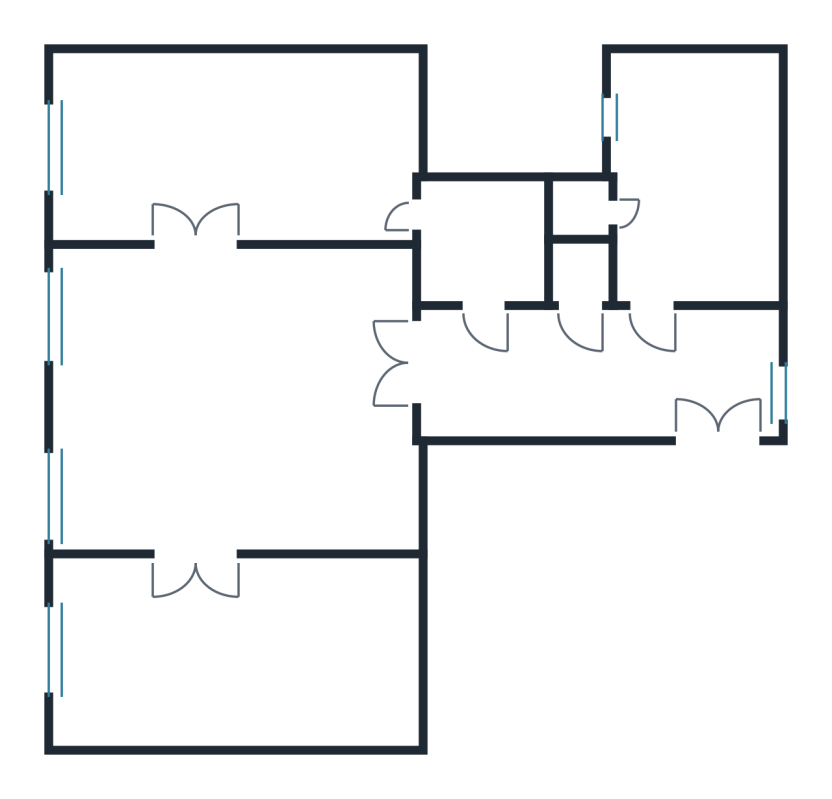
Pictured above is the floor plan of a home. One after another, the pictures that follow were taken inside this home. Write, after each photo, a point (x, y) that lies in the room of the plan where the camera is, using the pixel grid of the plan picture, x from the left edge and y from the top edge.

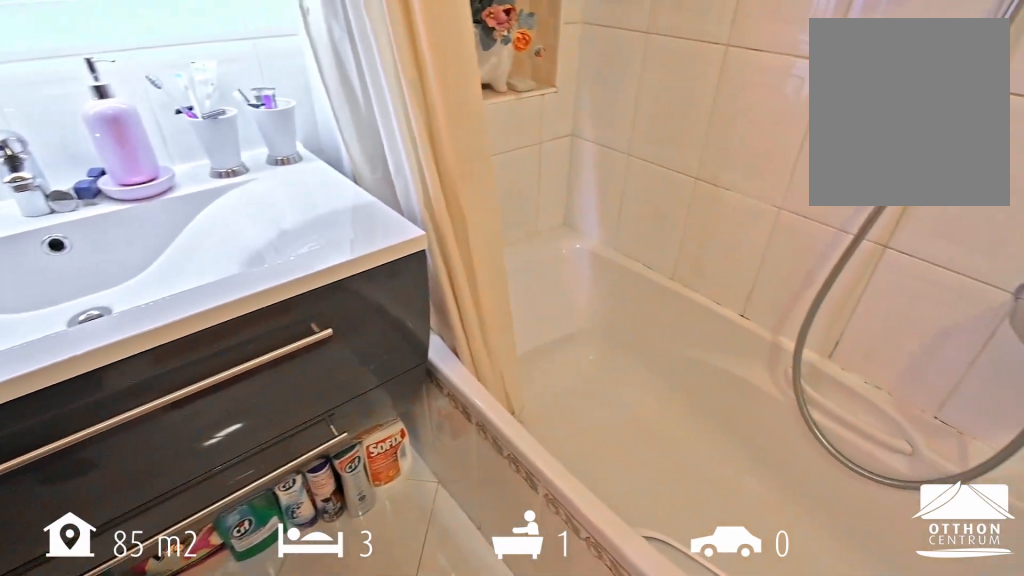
(492, 248)
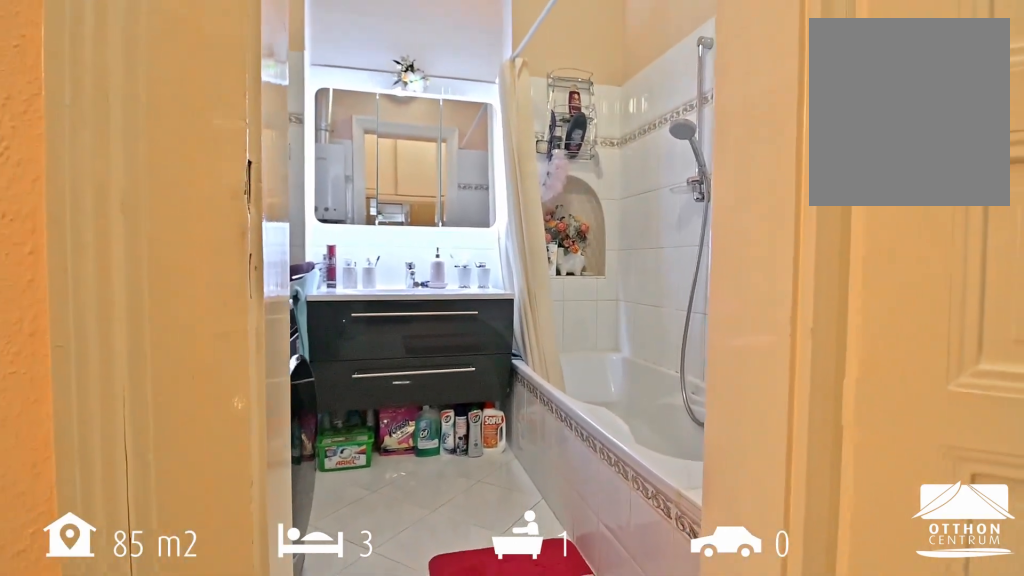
(443, 273)
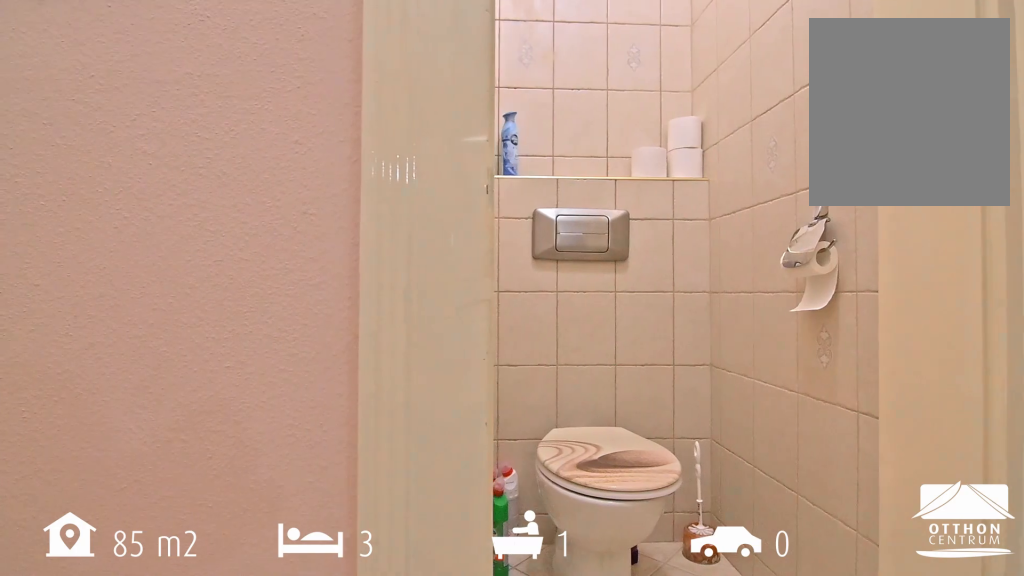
(587, 255)
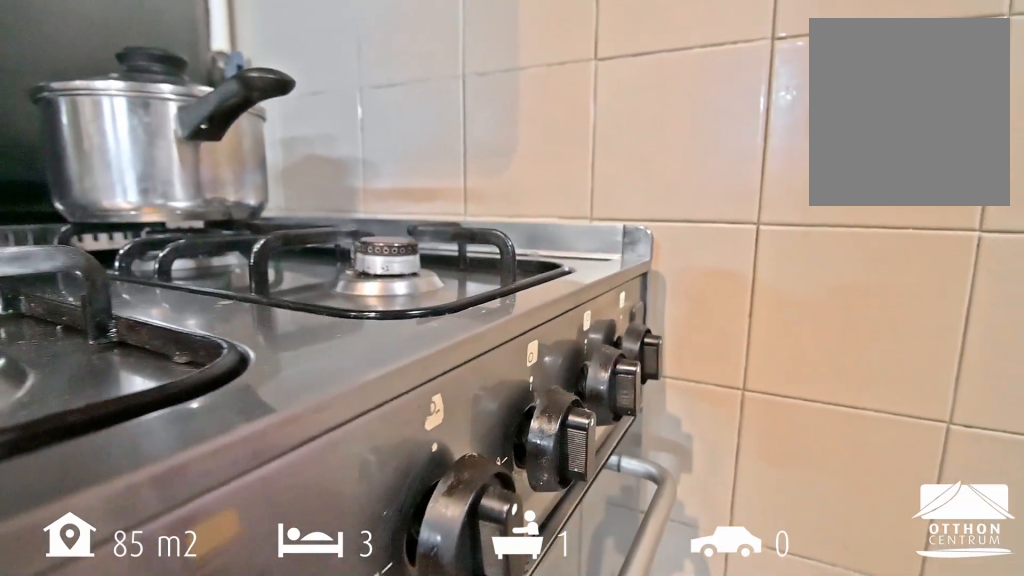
(708, 167)
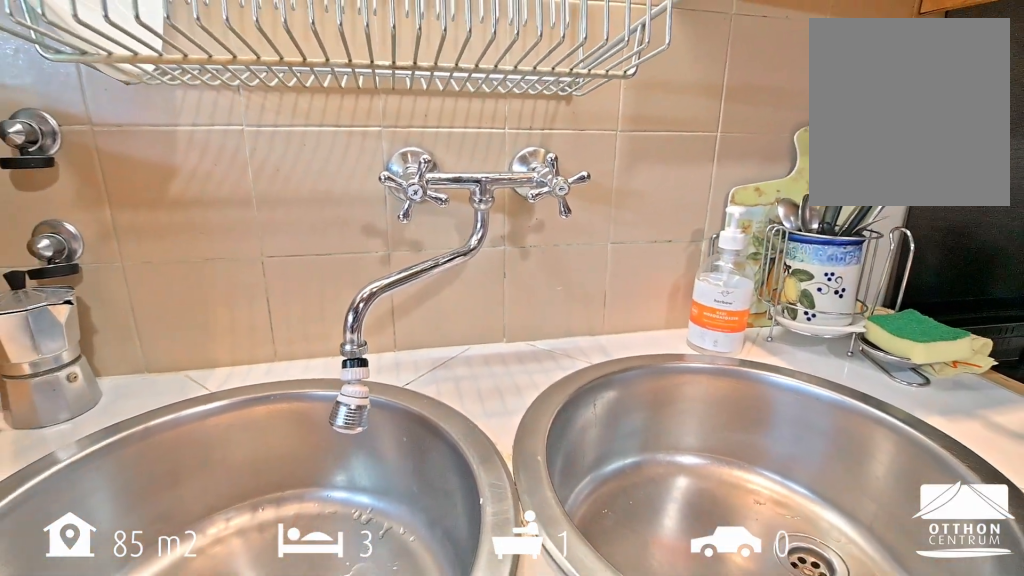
(708, 167)
